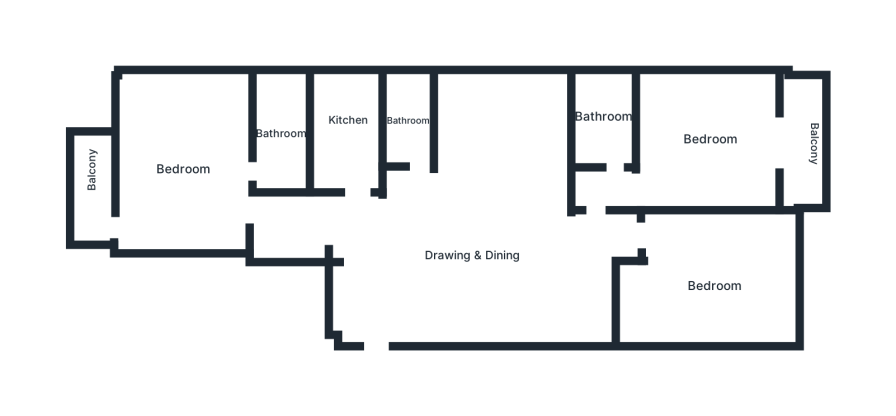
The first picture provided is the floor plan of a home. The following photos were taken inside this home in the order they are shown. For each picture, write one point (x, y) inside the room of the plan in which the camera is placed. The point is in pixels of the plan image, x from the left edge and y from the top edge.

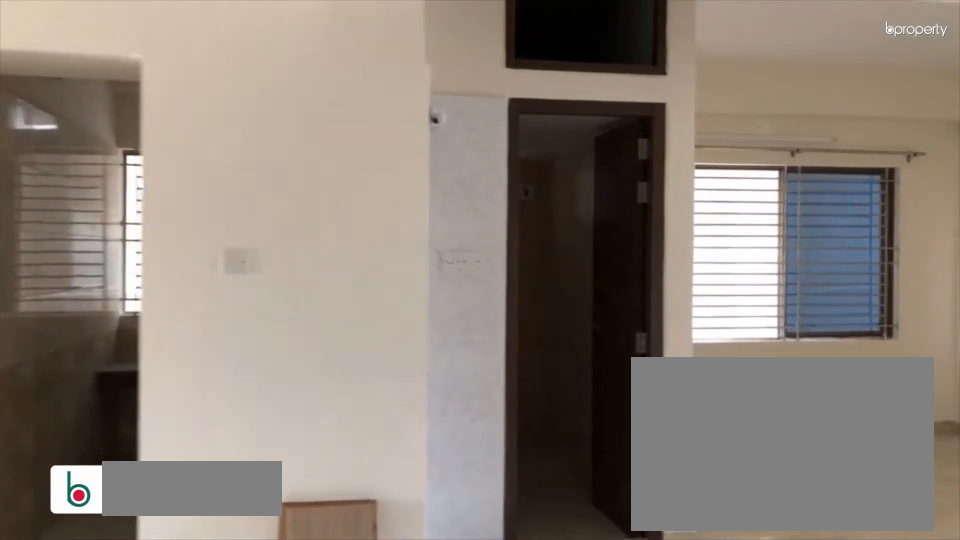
(418, 263)
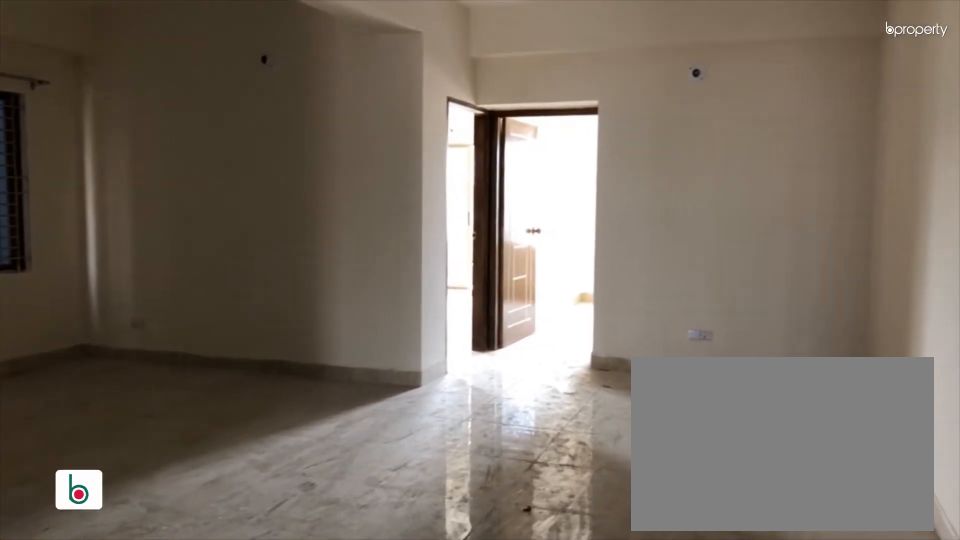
(530, 268)
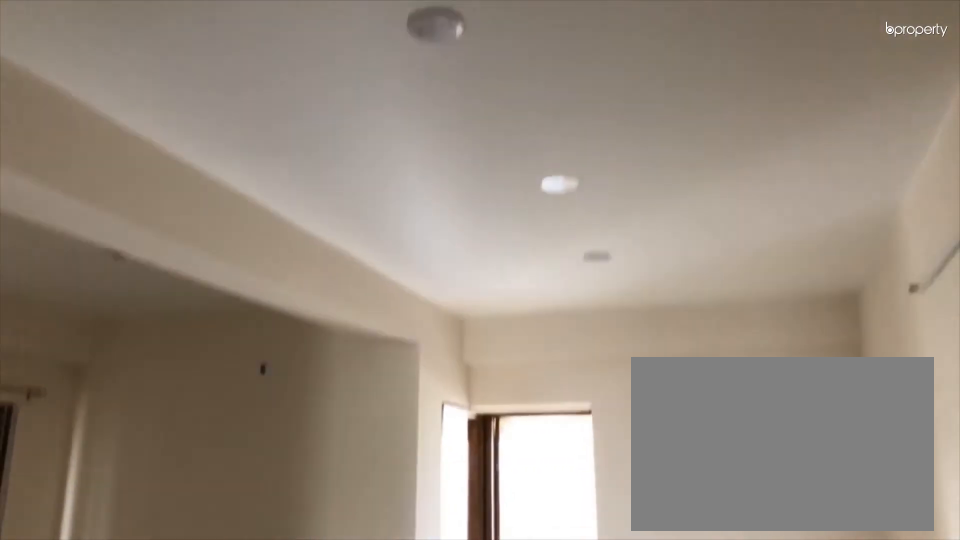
(530, 268)
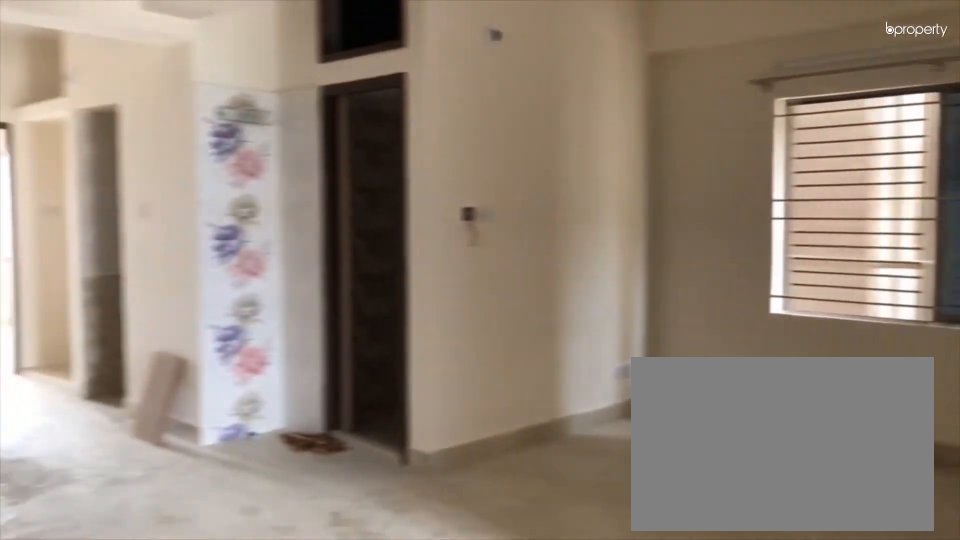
(432, 244)
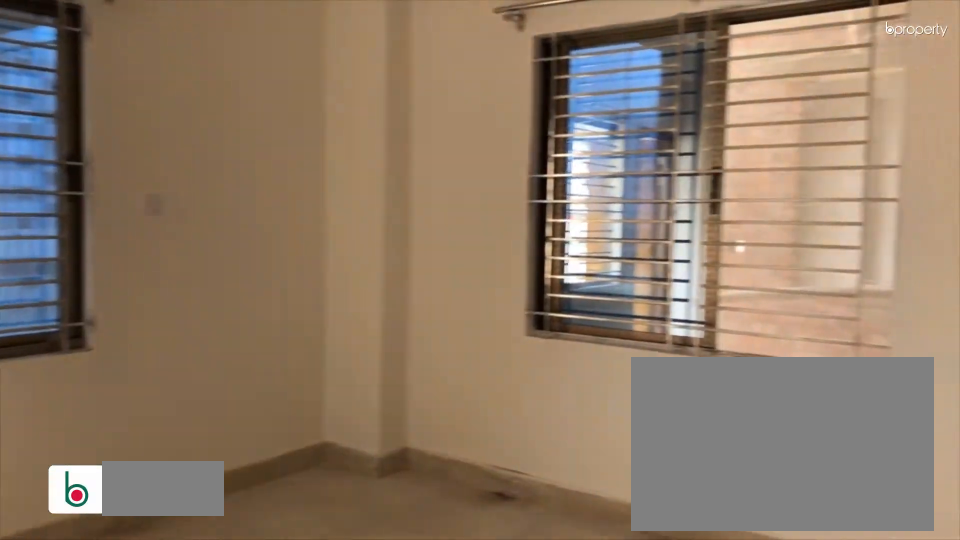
(181, 149)
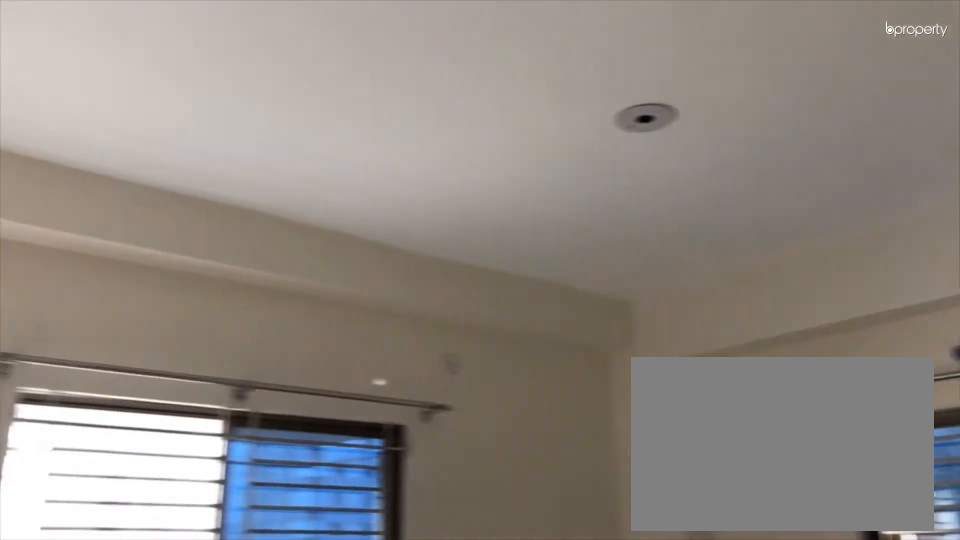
(181, 149)
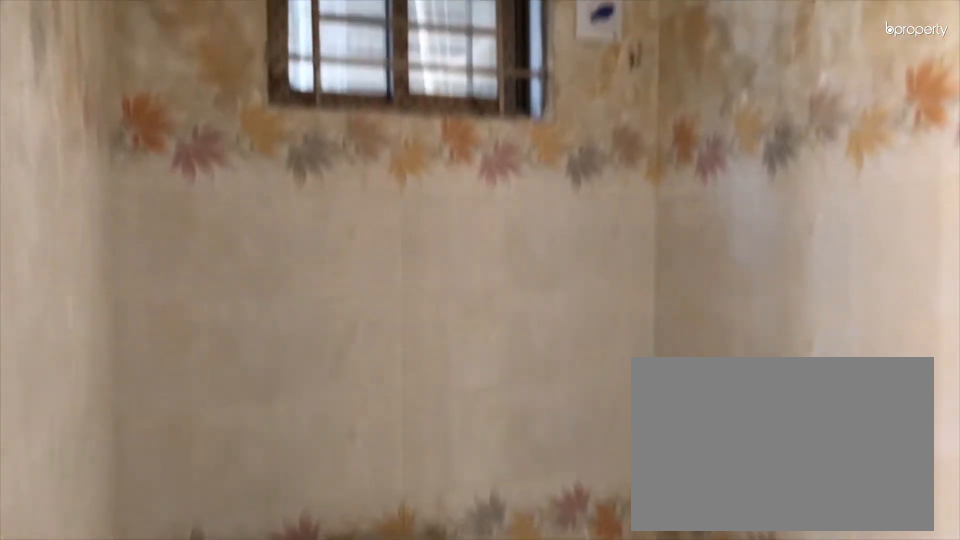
(283, 128)
